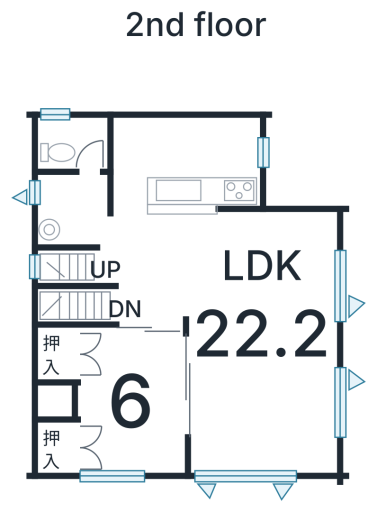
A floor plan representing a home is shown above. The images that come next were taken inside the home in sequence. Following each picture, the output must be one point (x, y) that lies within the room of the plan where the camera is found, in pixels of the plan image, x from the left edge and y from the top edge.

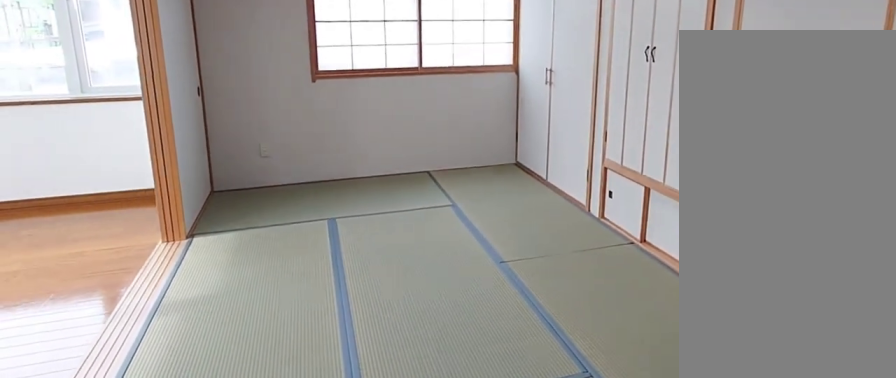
(130, 397)
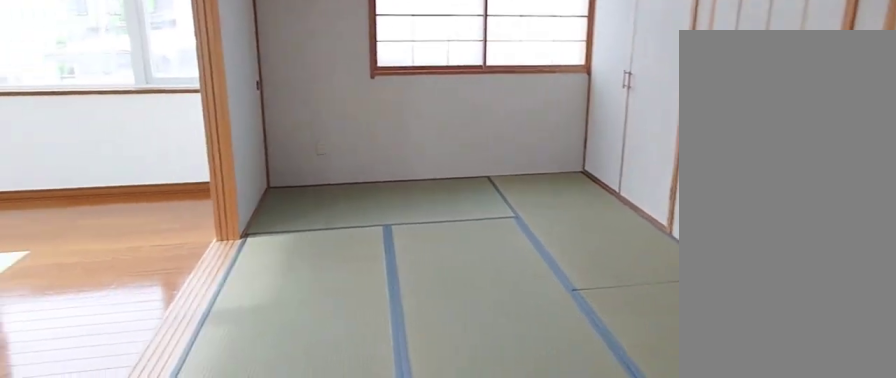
(130, 397)
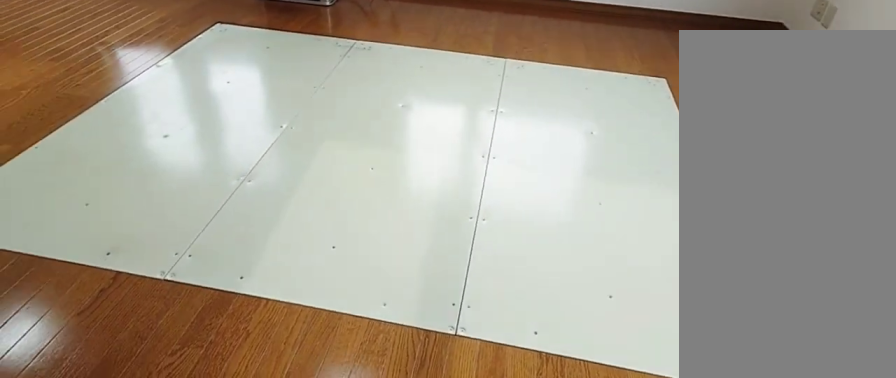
(260, 330)
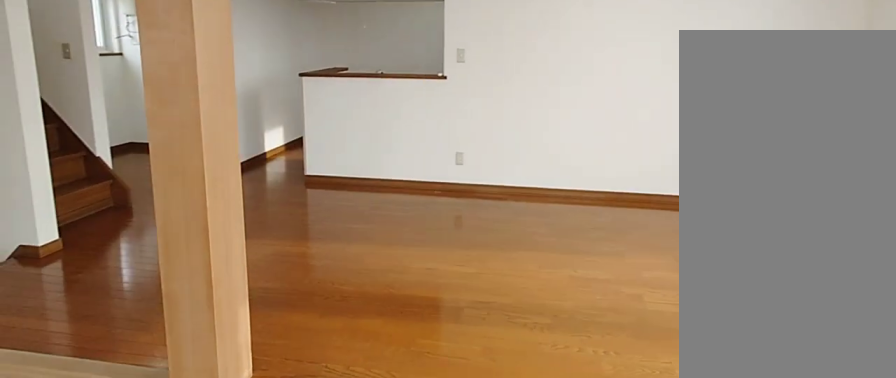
(260, 330)
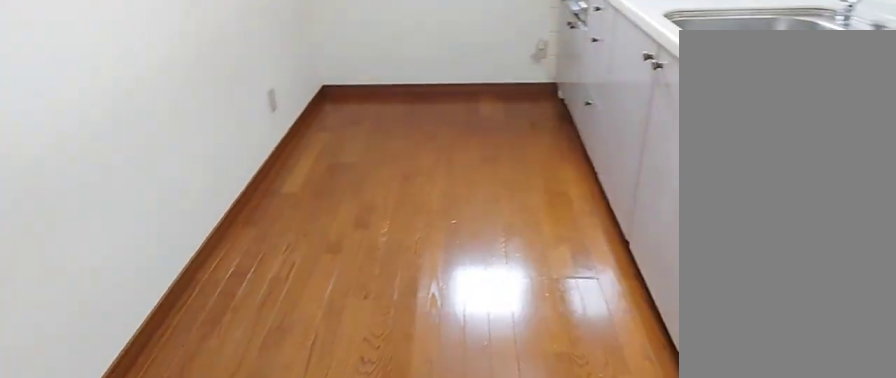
(181, 160)
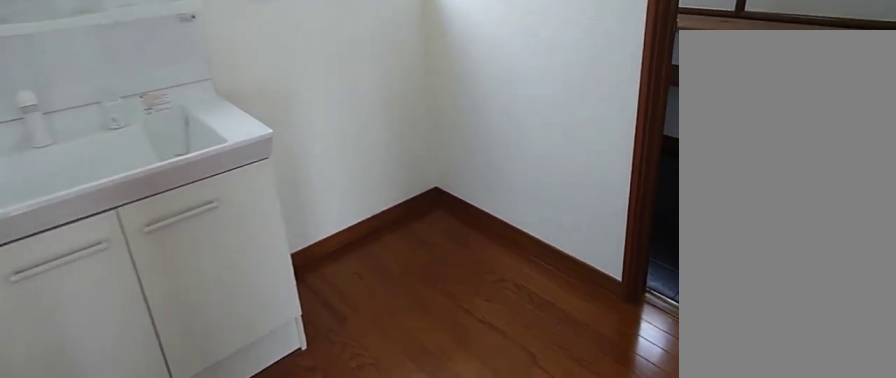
(73, 214)
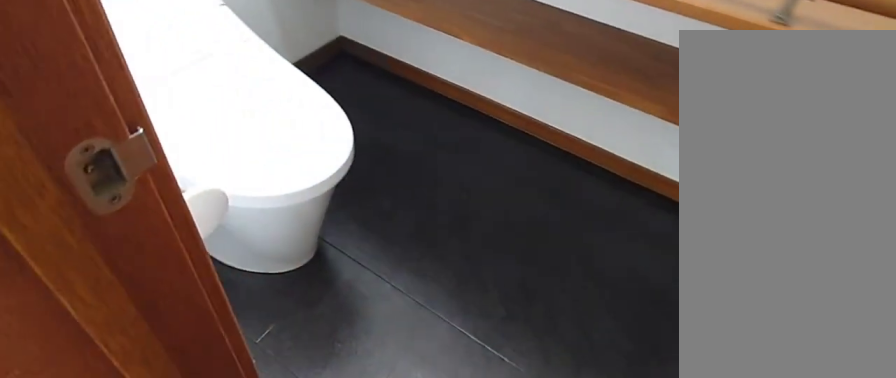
(66, 146)
